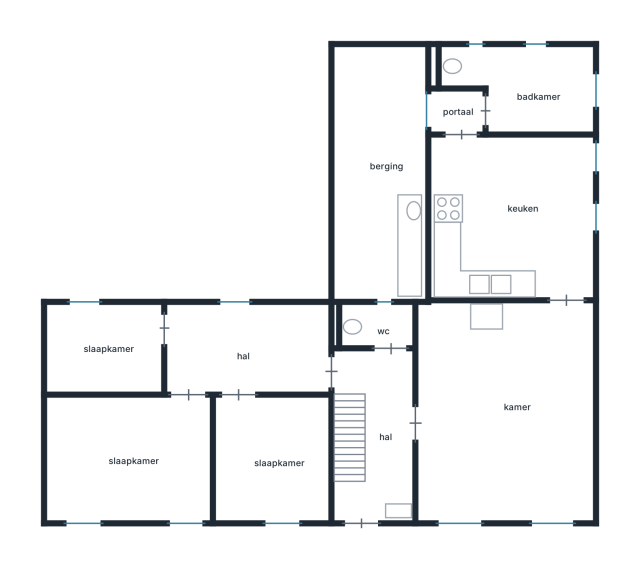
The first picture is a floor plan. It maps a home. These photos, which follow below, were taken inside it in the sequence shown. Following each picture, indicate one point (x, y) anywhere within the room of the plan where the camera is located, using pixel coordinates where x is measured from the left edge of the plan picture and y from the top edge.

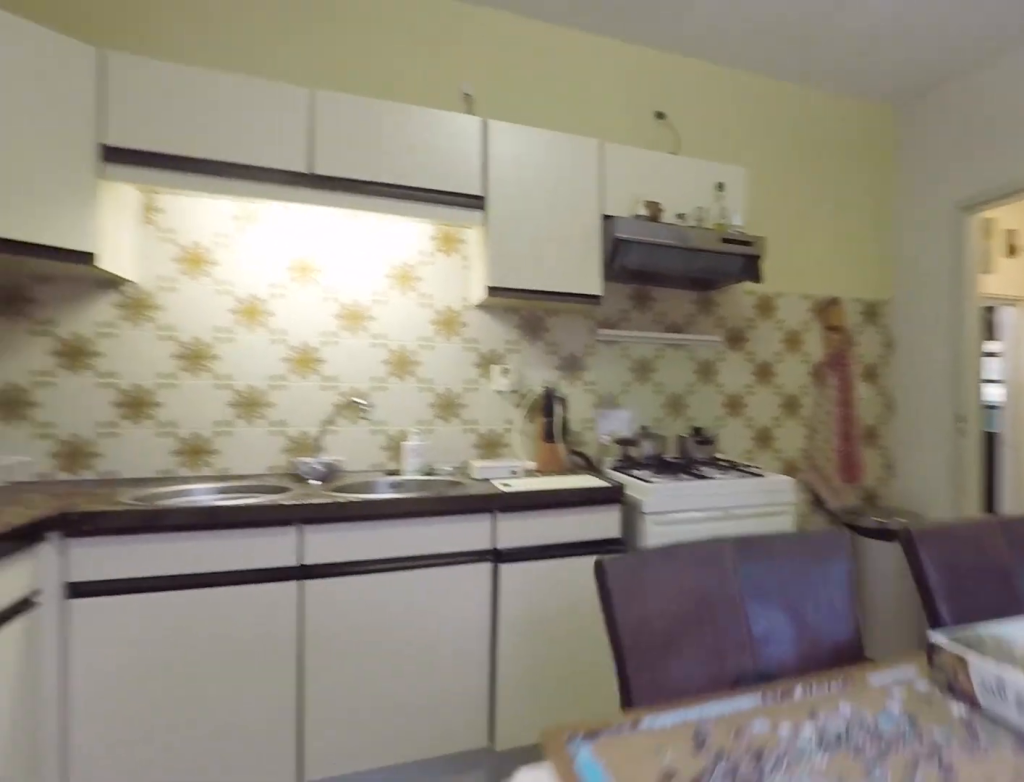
(510, 219)
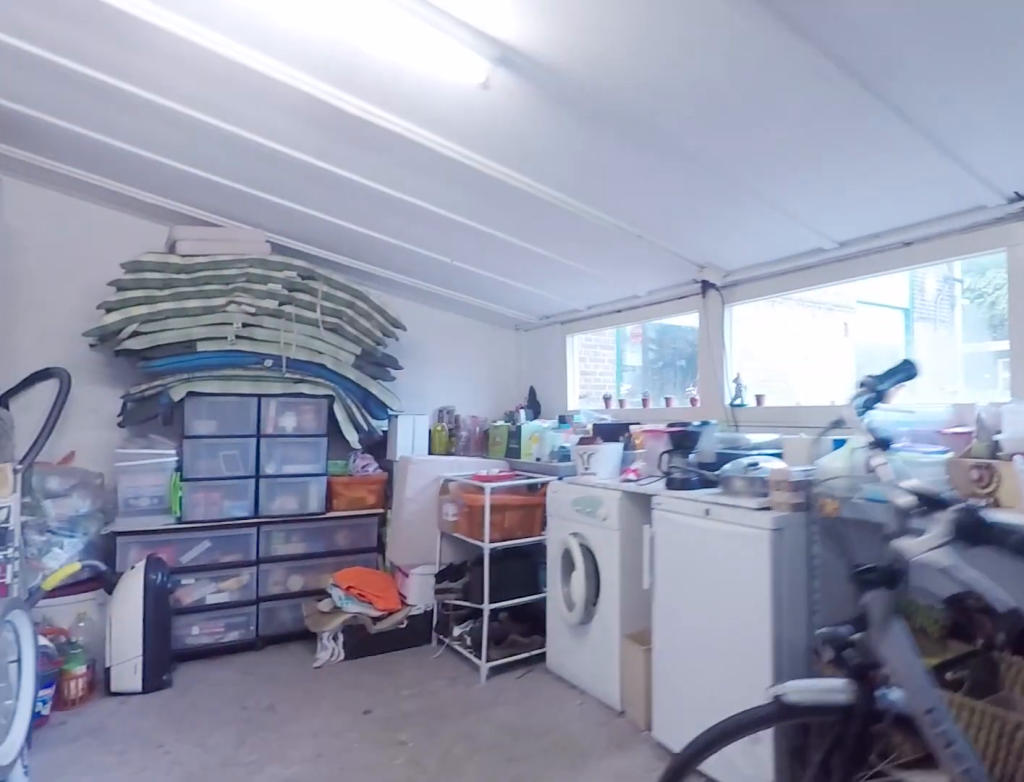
(410, 245)
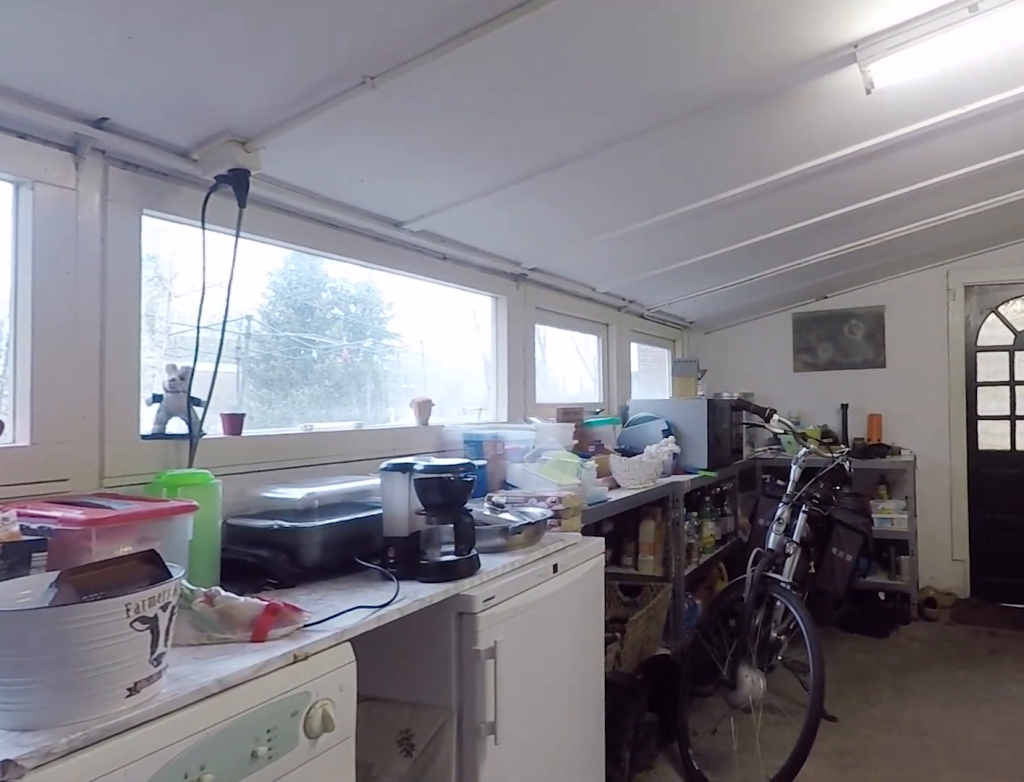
(410, 245)
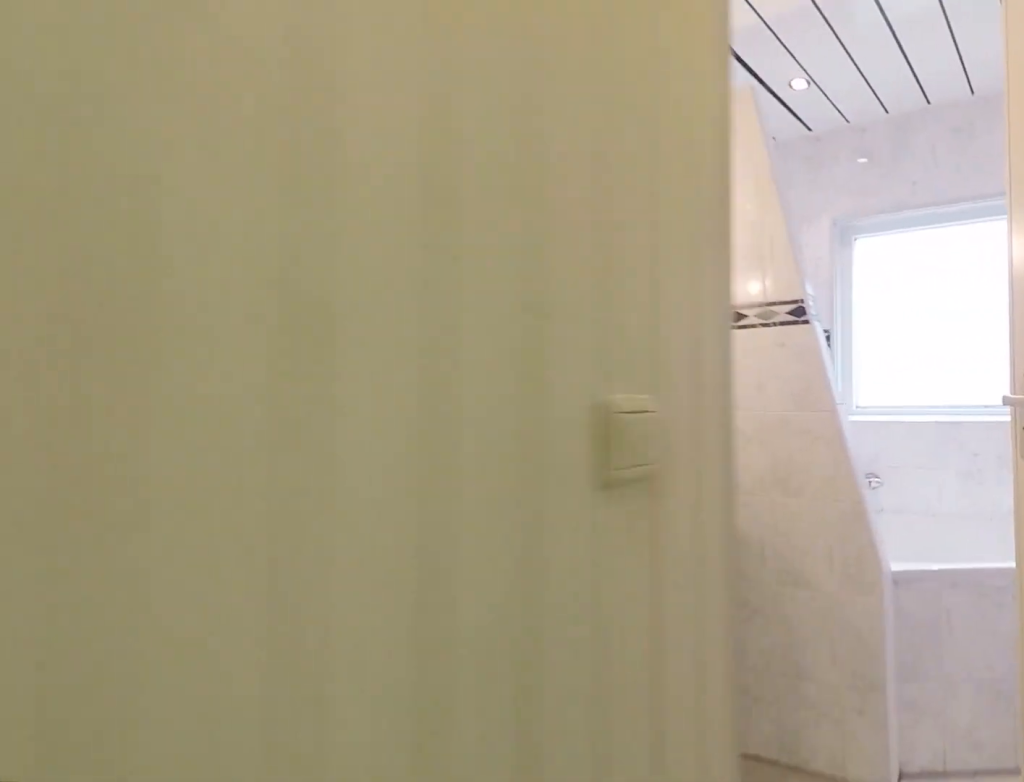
(527, 87)
